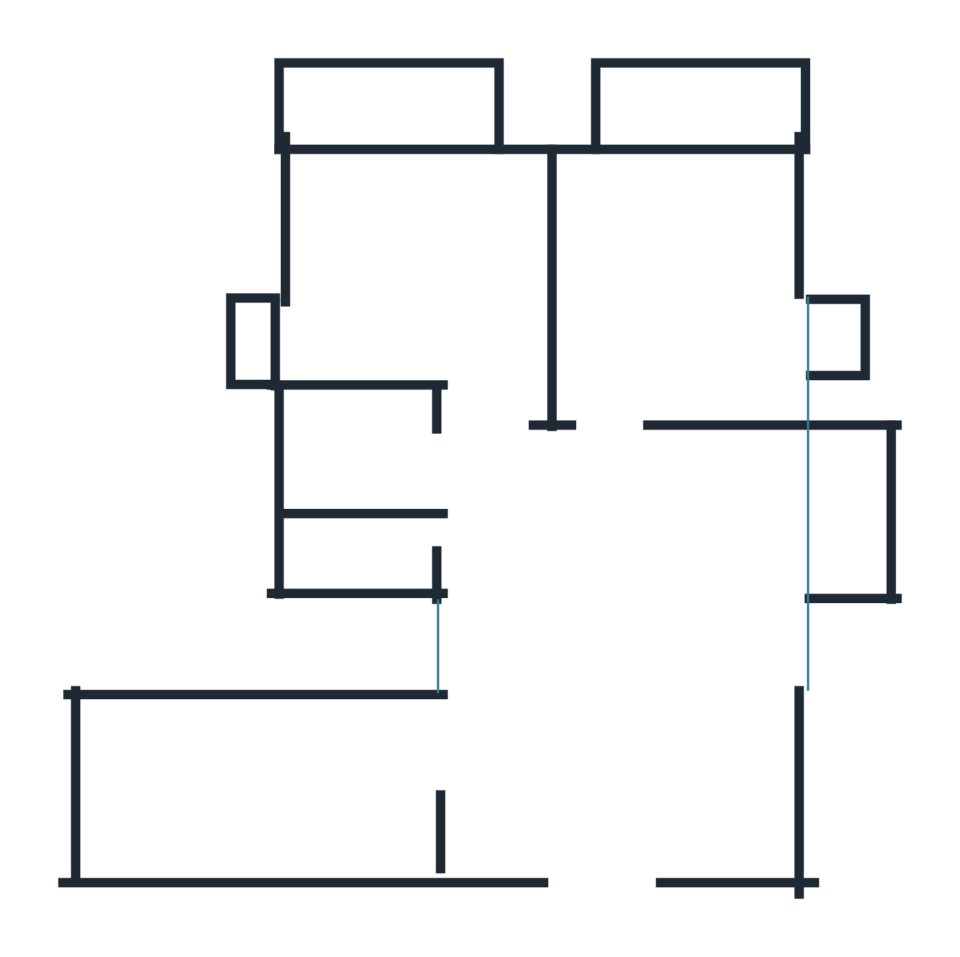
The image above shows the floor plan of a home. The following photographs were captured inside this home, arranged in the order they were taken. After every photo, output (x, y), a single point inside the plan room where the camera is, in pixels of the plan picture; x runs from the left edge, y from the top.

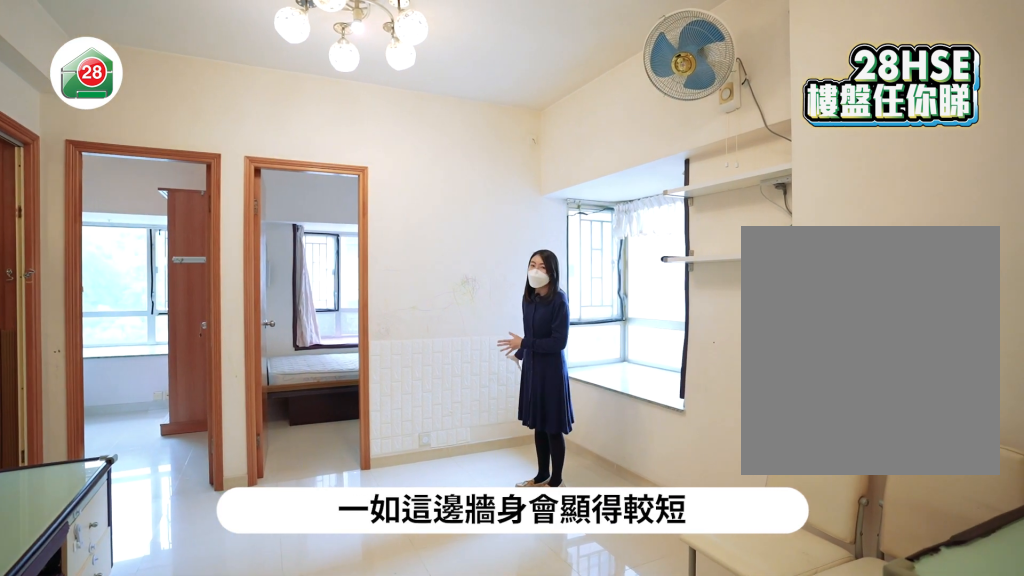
(627, 654)
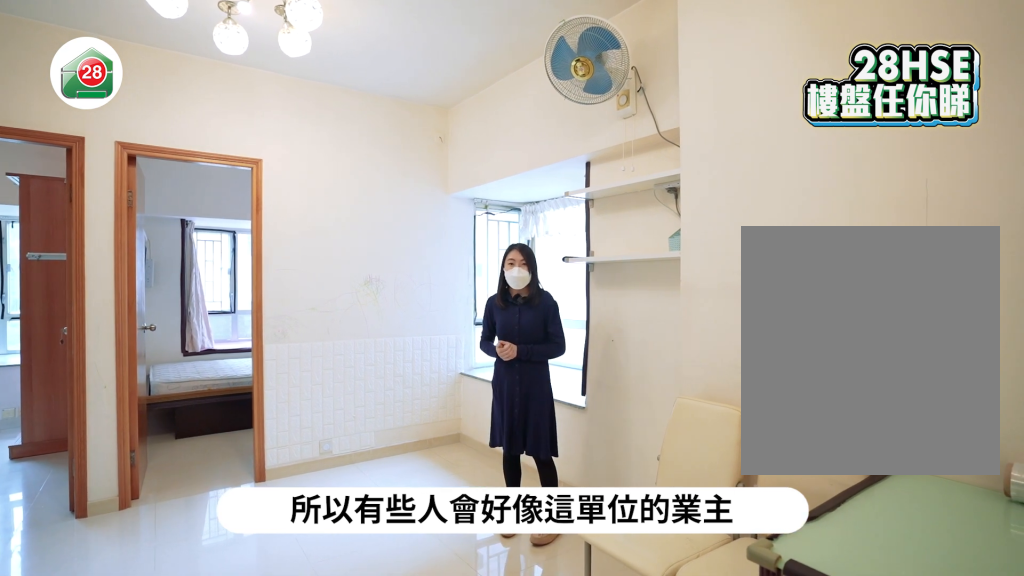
(627, 654)
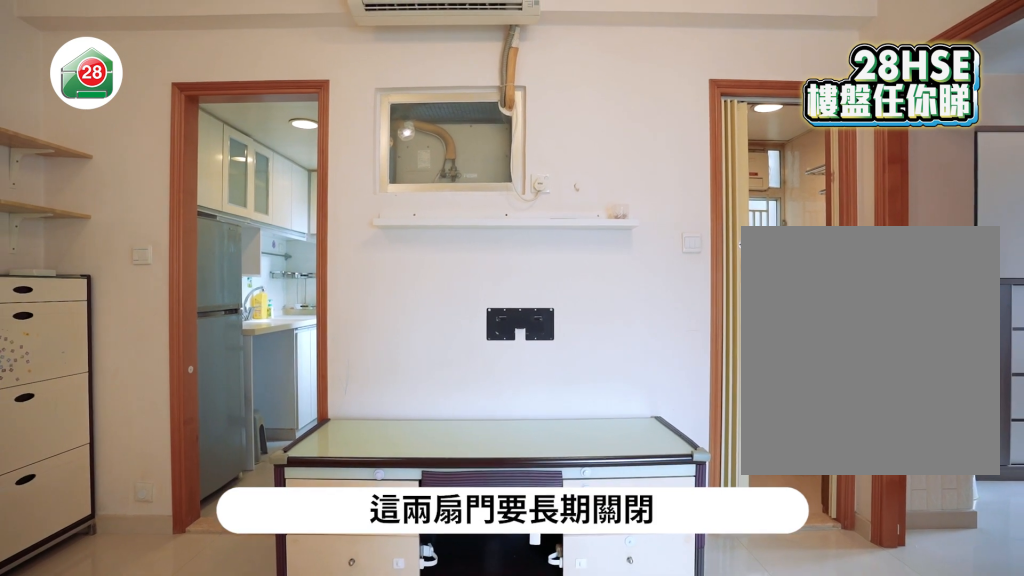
(625, 674)
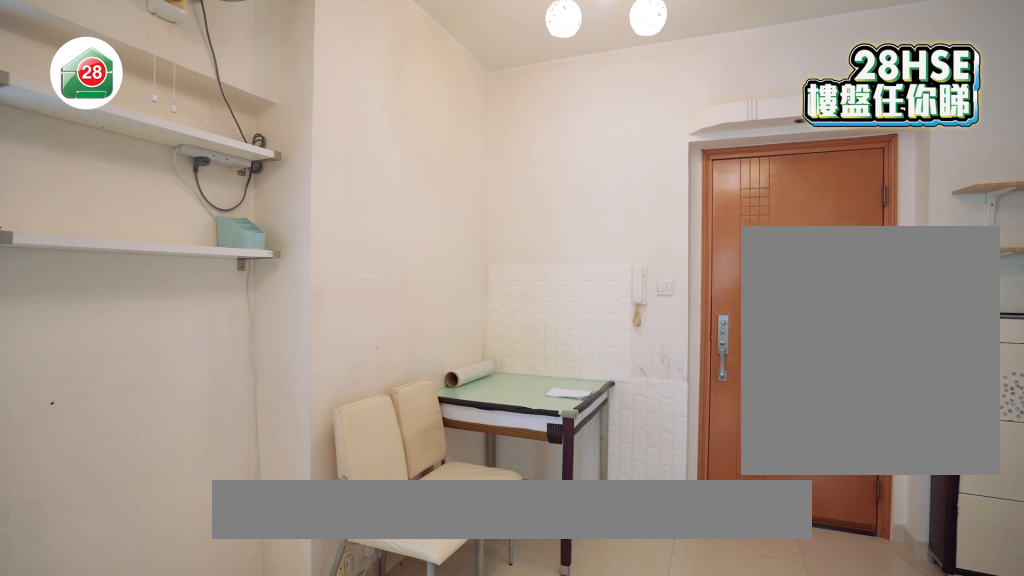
(625, 711)
